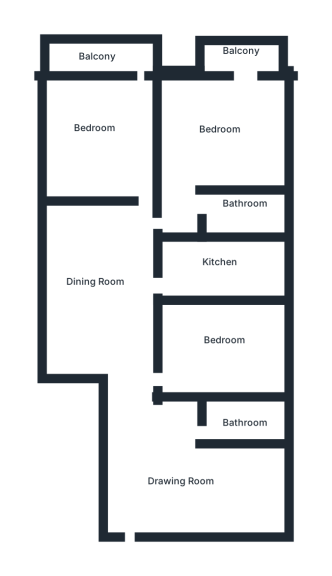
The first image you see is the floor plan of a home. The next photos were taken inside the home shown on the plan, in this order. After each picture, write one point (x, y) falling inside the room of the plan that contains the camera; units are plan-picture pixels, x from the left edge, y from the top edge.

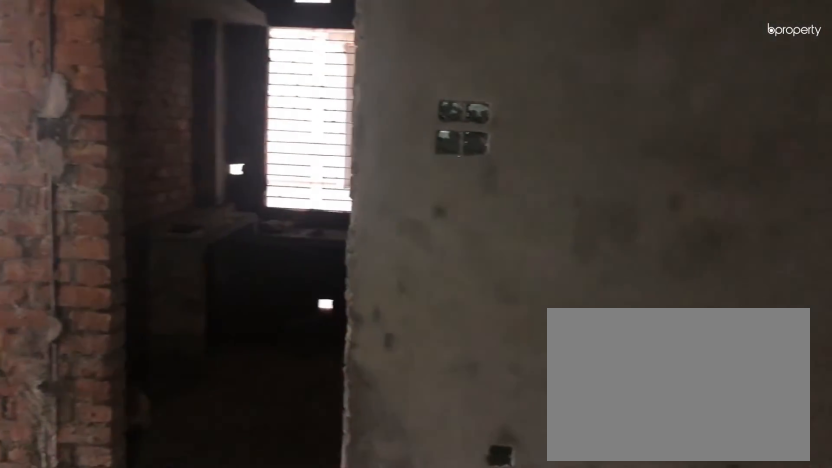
(106, 283)
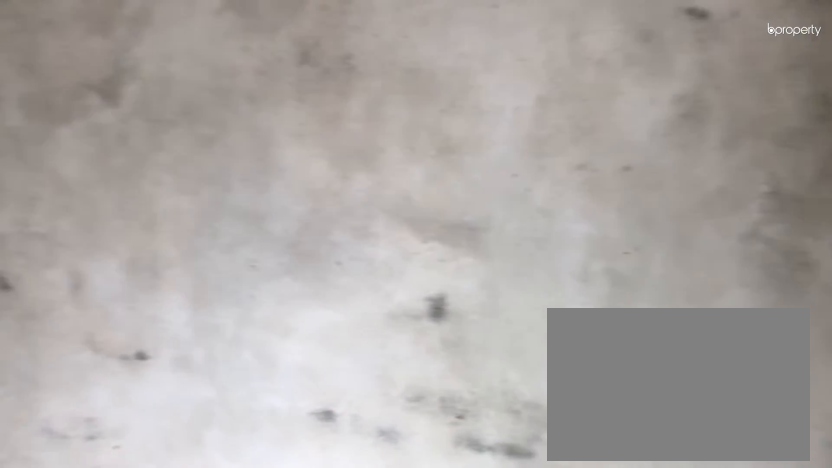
(234, 114)
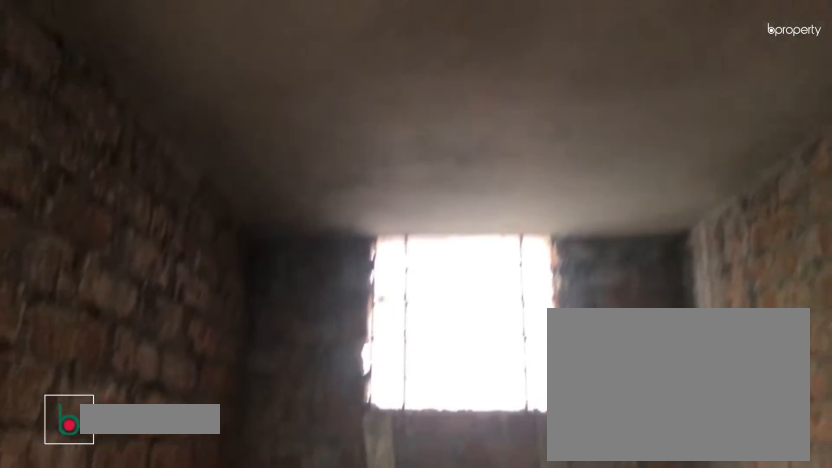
(239, 209)
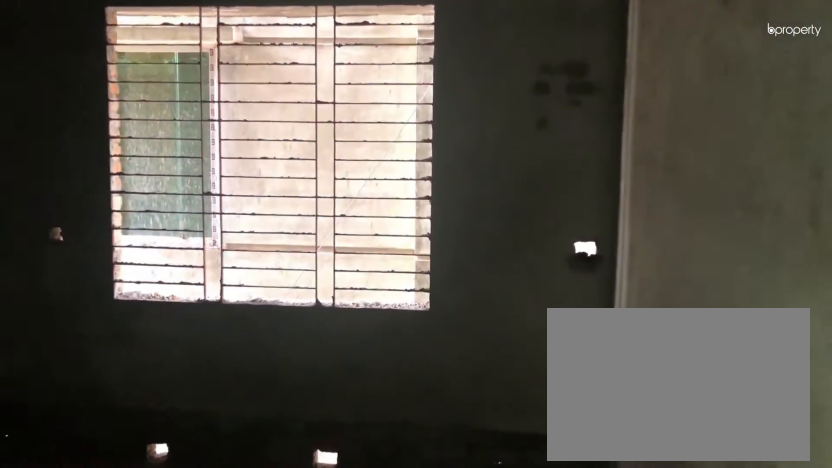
(224, 353)
